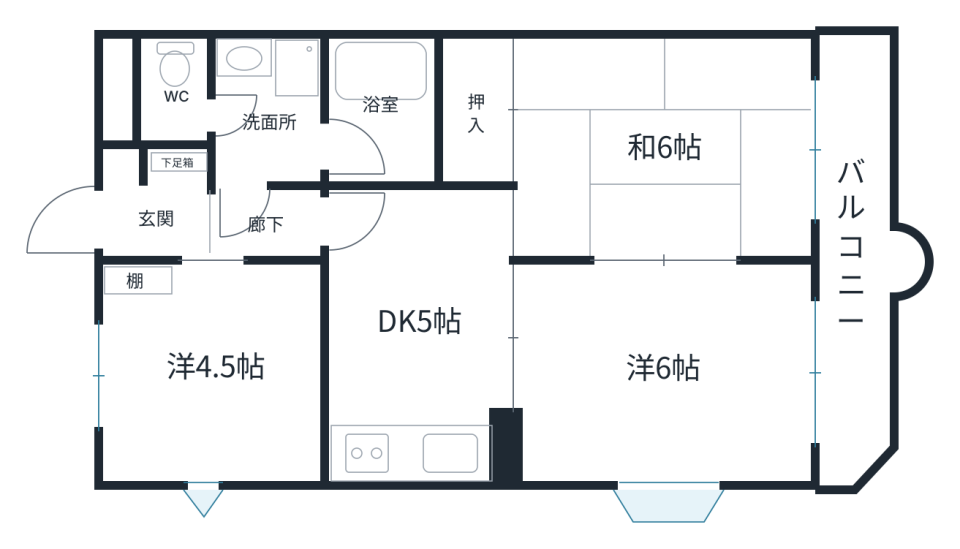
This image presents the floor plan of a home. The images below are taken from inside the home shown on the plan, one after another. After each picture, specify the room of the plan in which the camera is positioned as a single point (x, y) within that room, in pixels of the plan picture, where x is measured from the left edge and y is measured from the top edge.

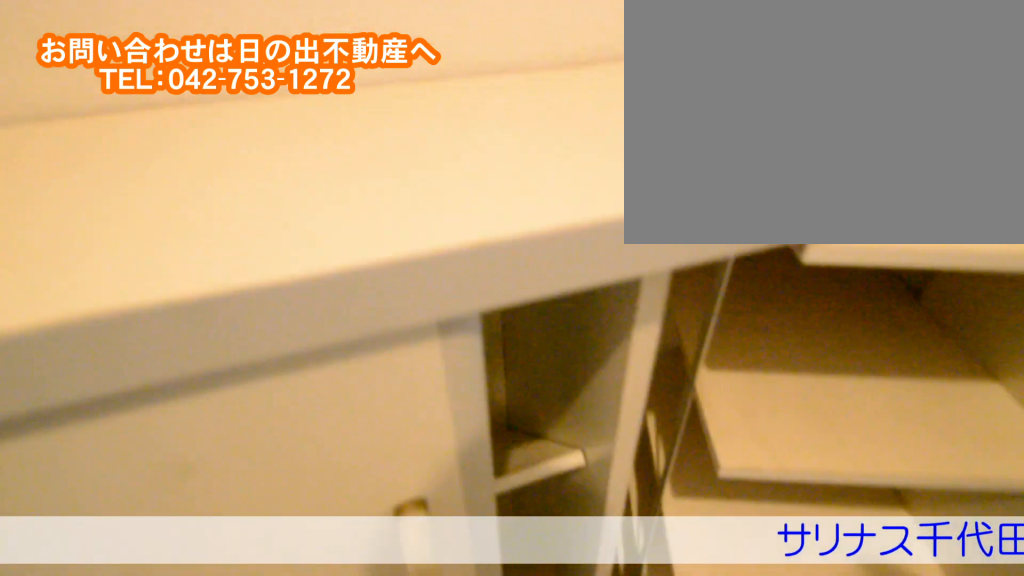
(193, 218)
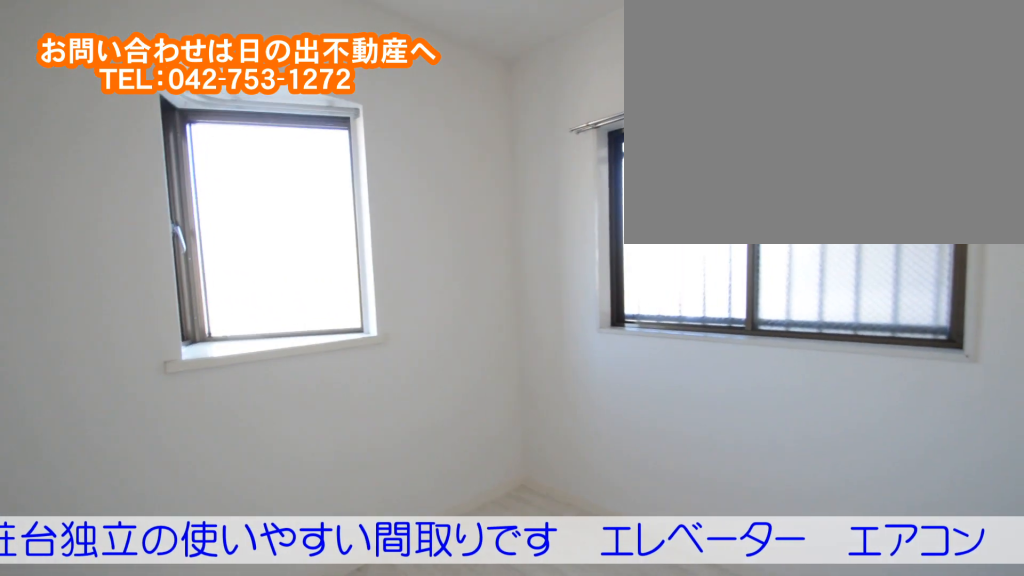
(213, 414)
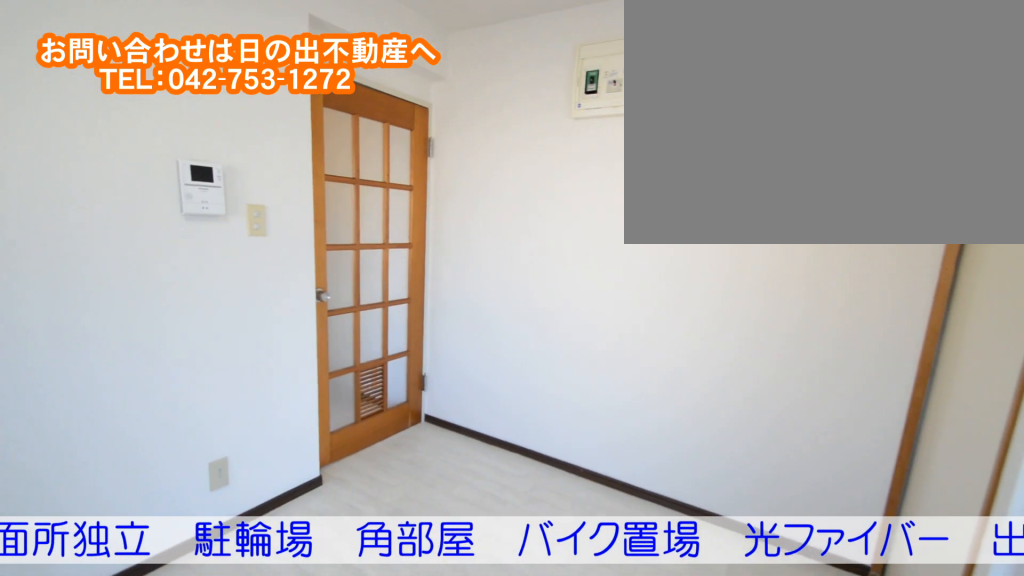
(430, 364)
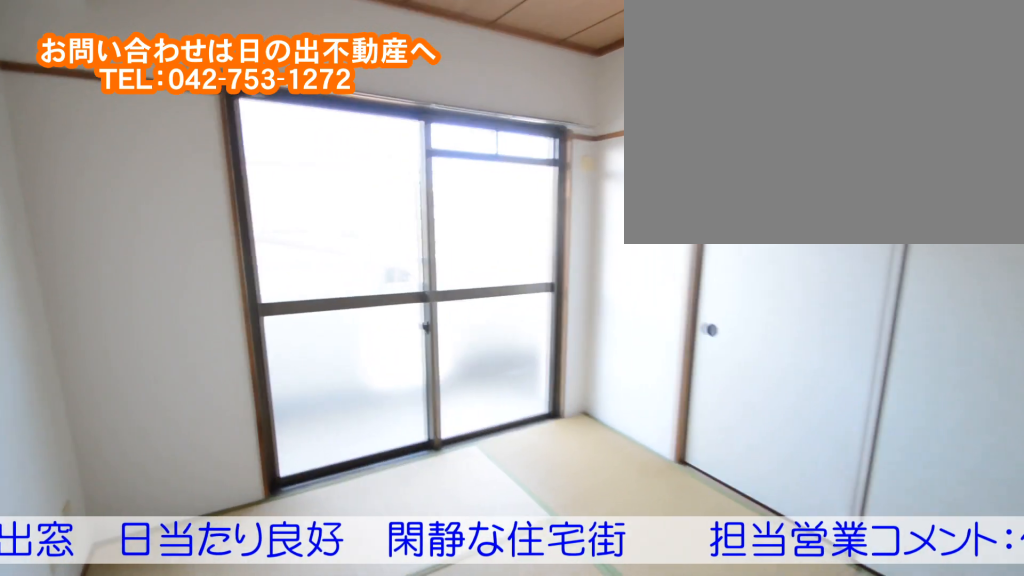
(658, 189)
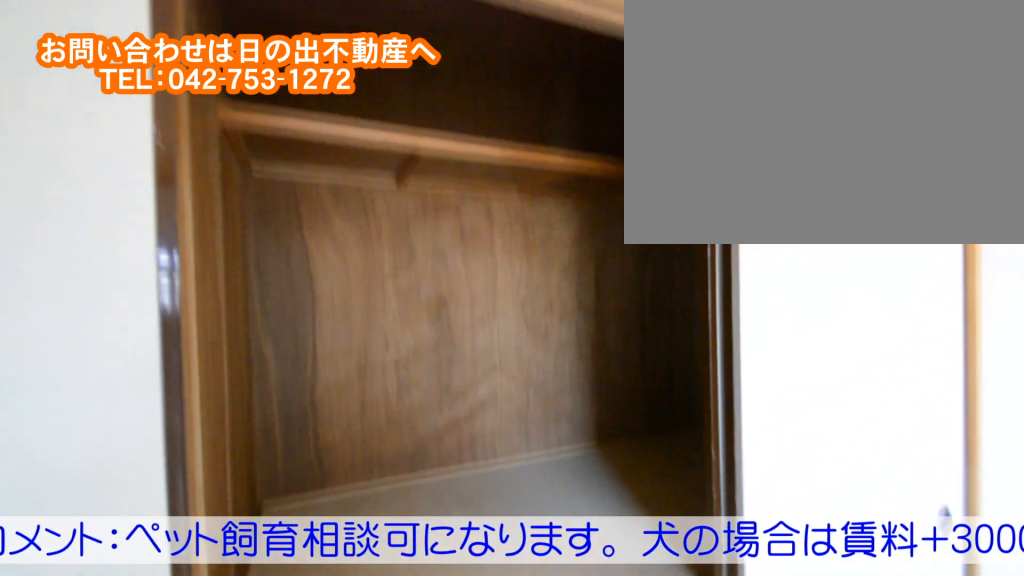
(658, 189)
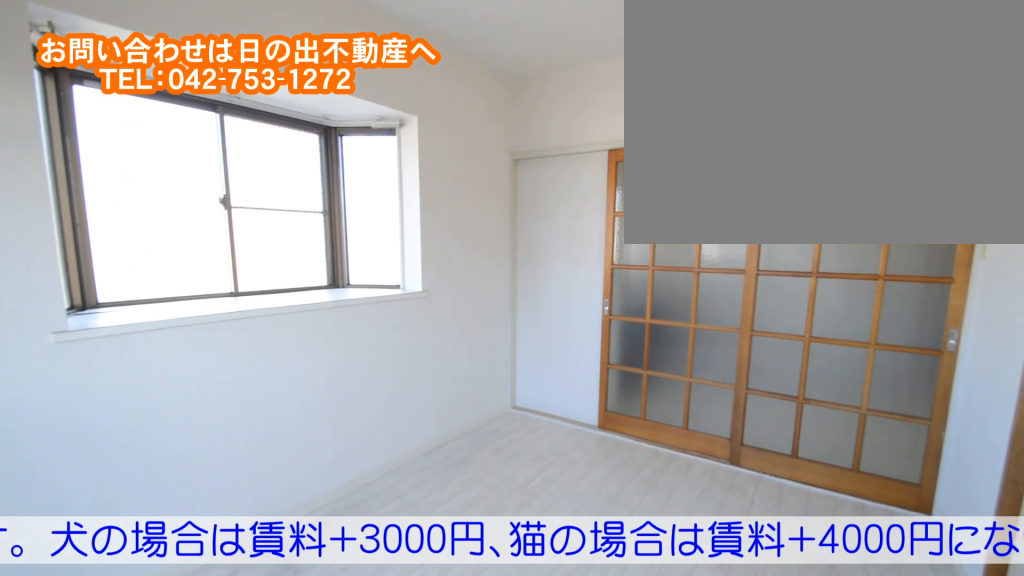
(672, 399)
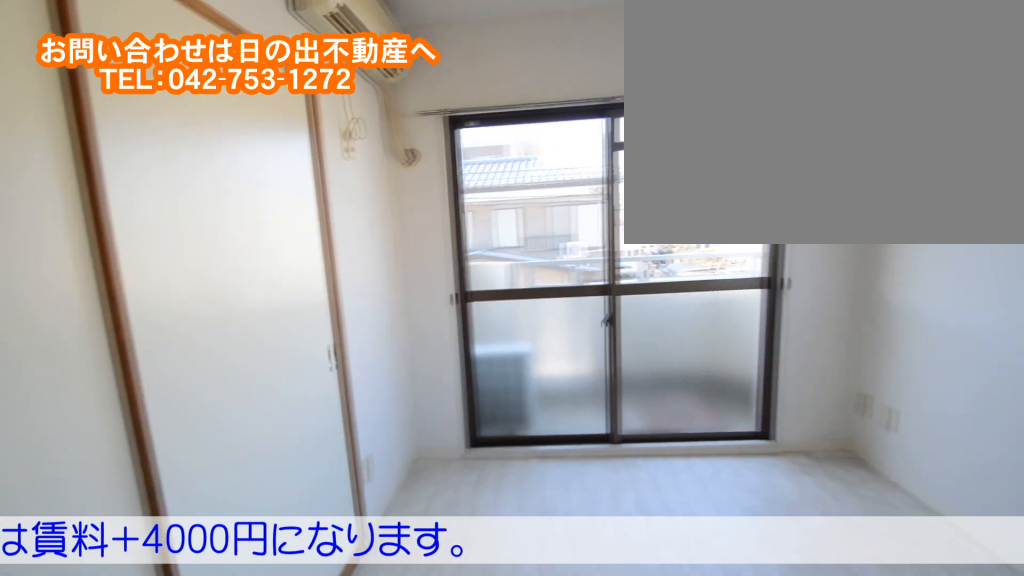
(672, 399)
